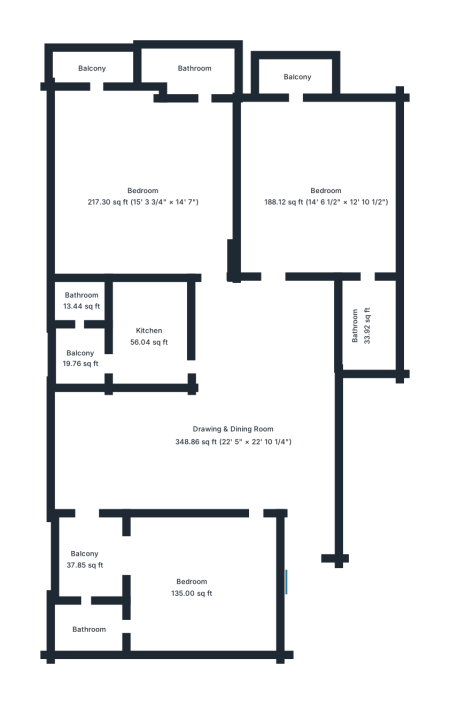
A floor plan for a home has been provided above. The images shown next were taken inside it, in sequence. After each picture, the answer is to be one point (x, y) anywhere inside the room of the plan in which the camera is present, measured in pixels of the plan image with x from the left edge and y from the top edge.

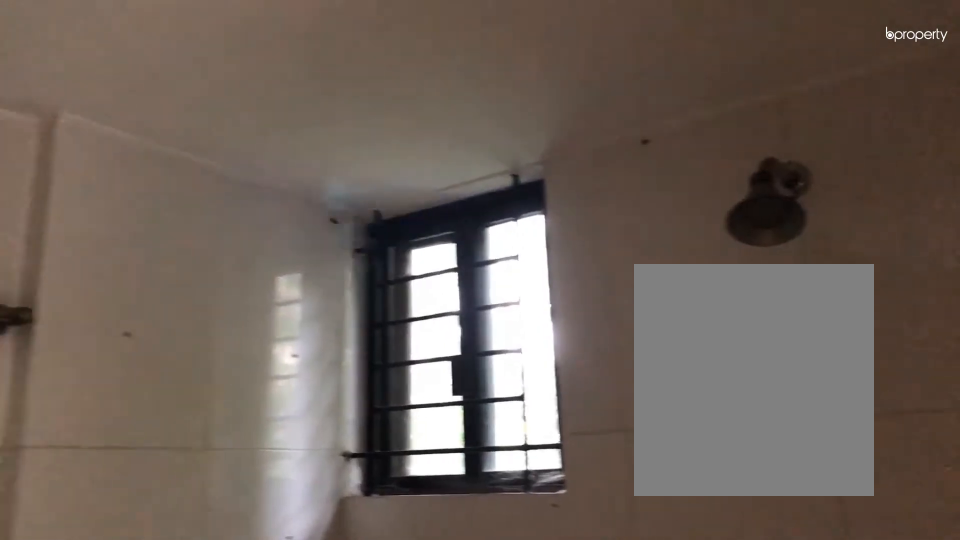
(93, 625)
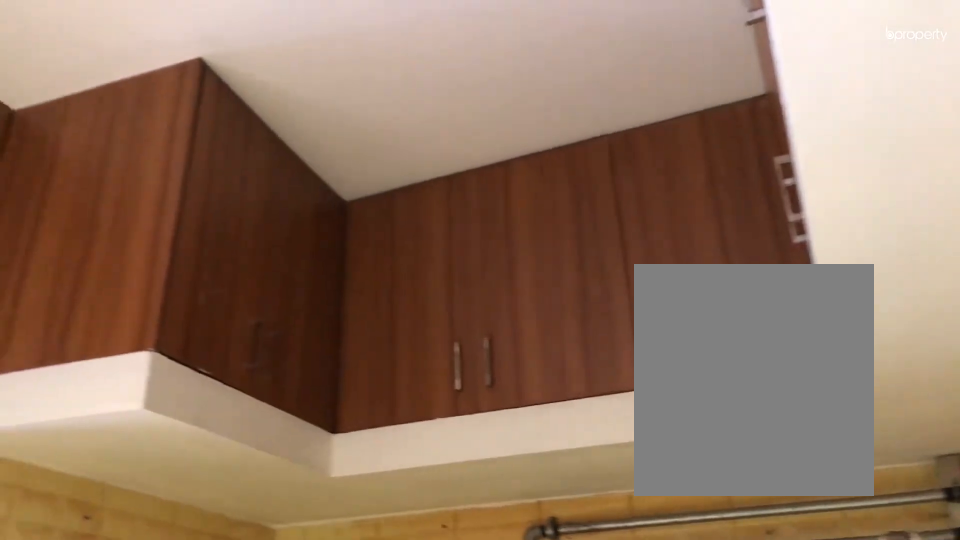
(148, 328)
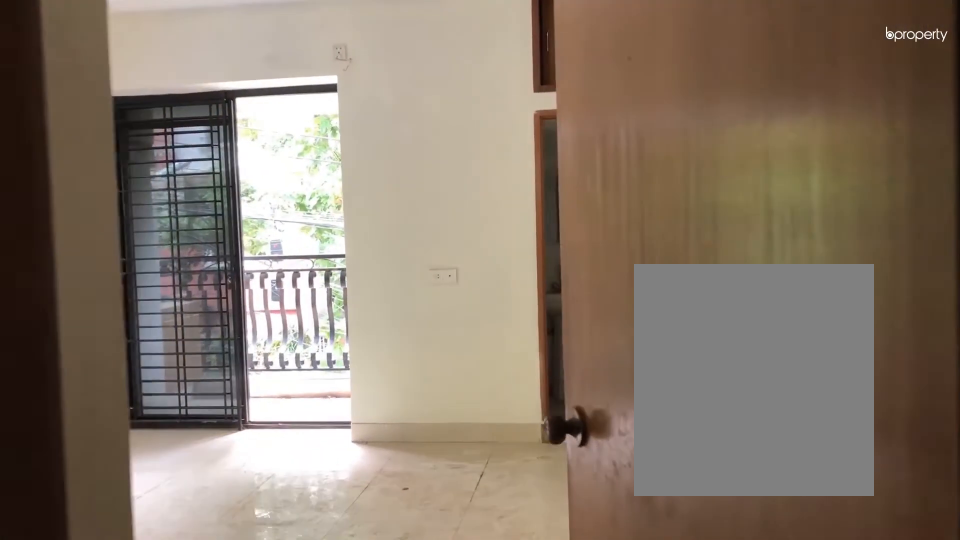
(143, 196)
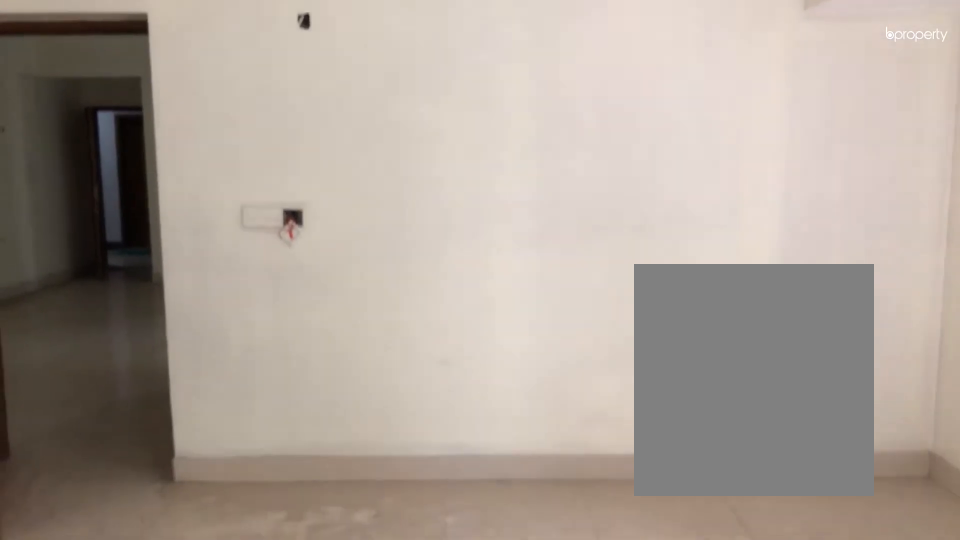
(142, 195)
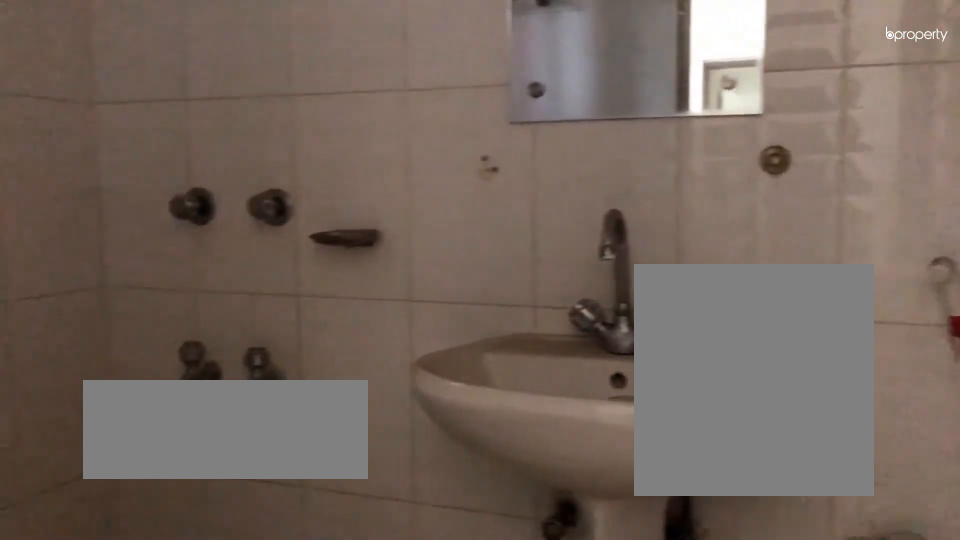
(195, 77)
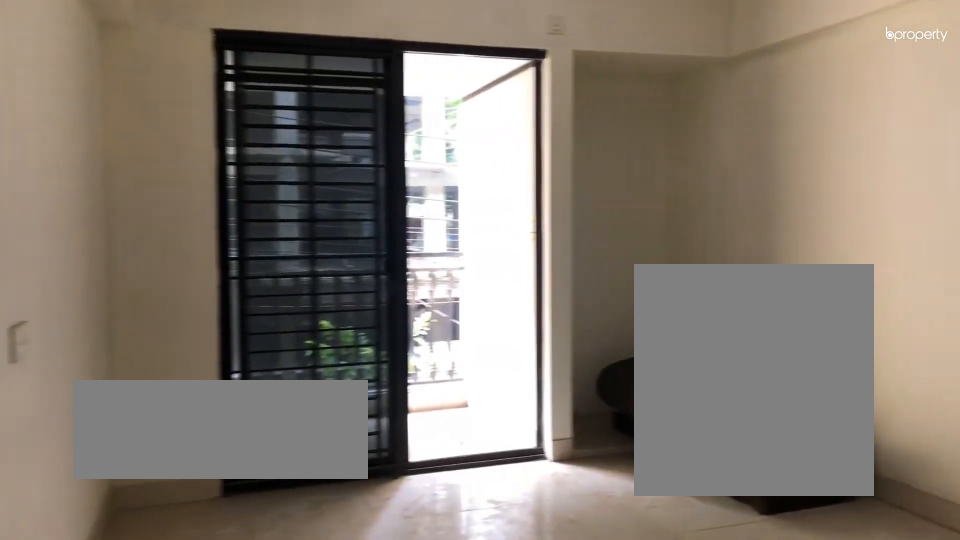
(325, 195)
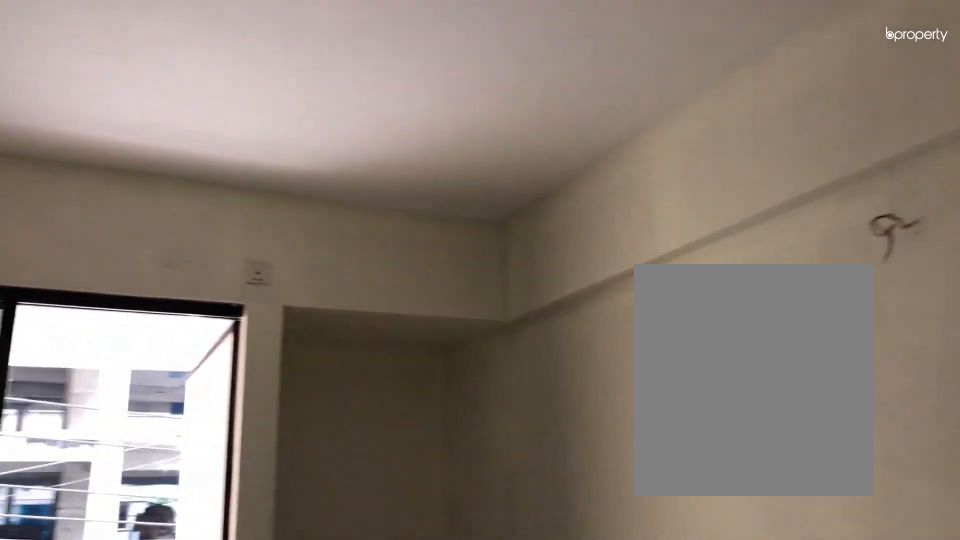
(325, 195)
